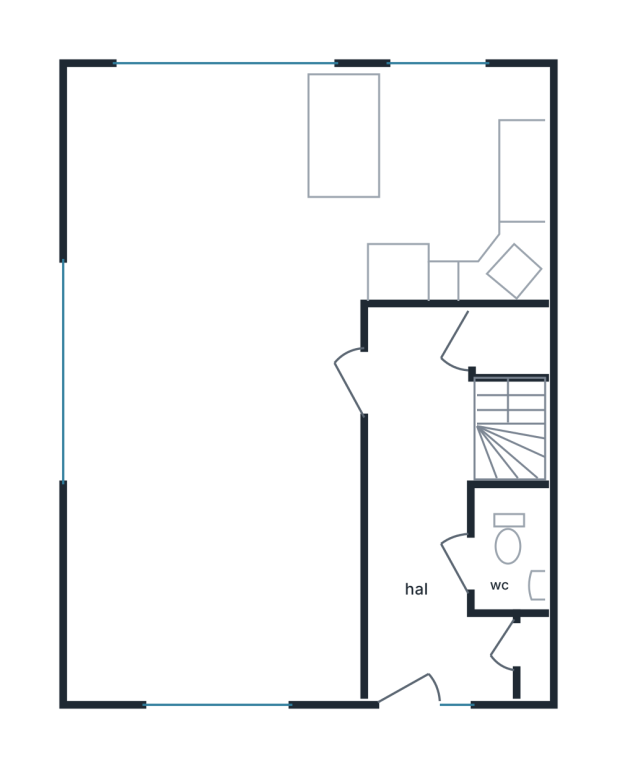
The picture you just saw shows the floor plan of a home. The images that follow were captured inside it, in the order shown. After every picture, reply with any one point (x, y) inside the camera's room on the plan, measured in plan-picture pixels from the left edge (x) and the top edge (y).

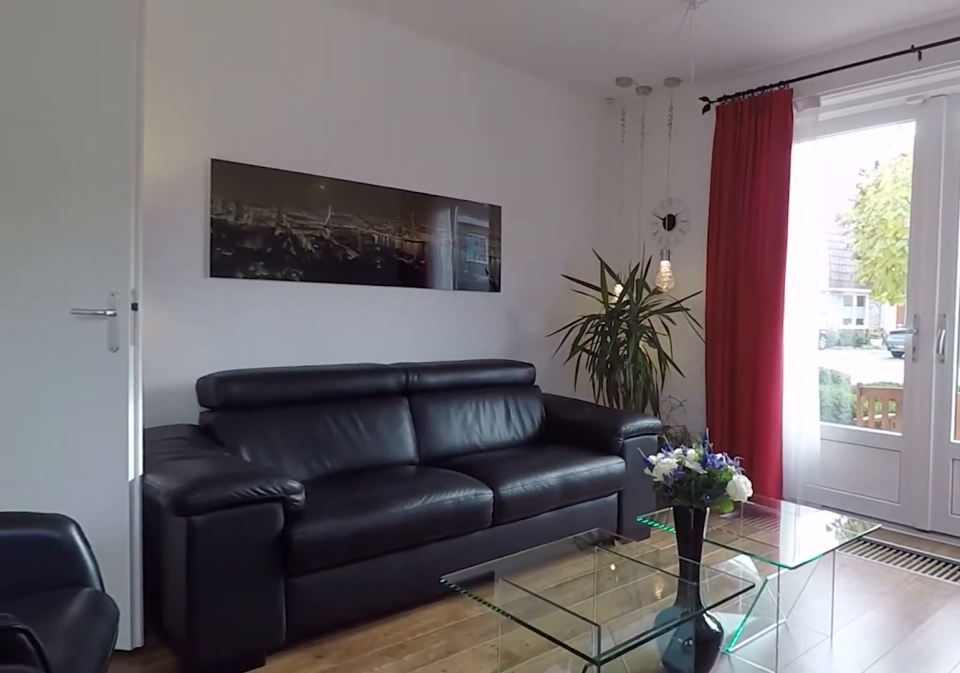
(215, 540)
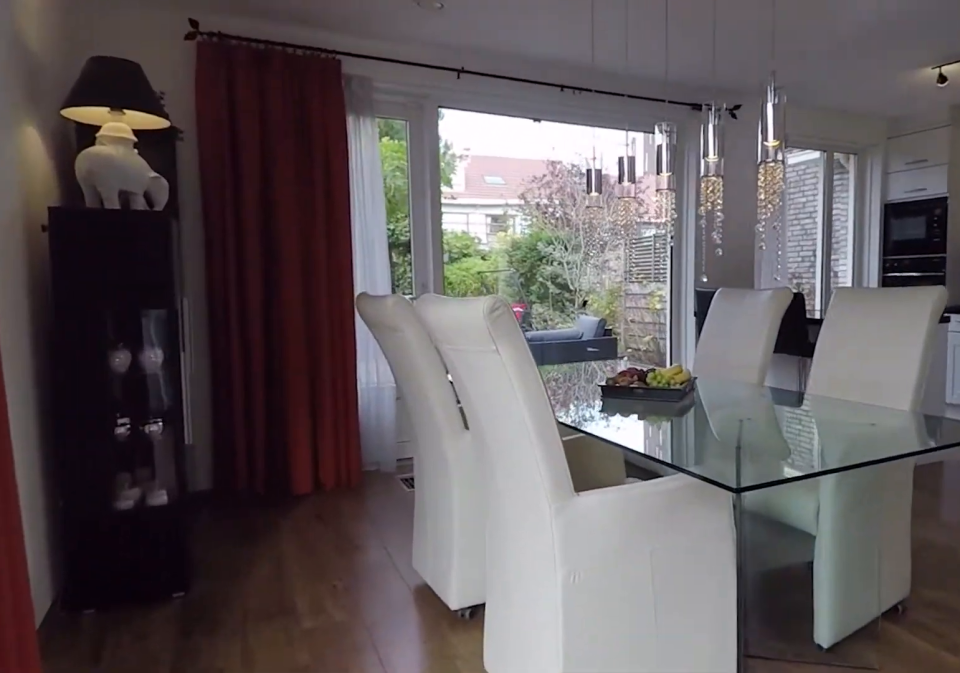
(215, 540)
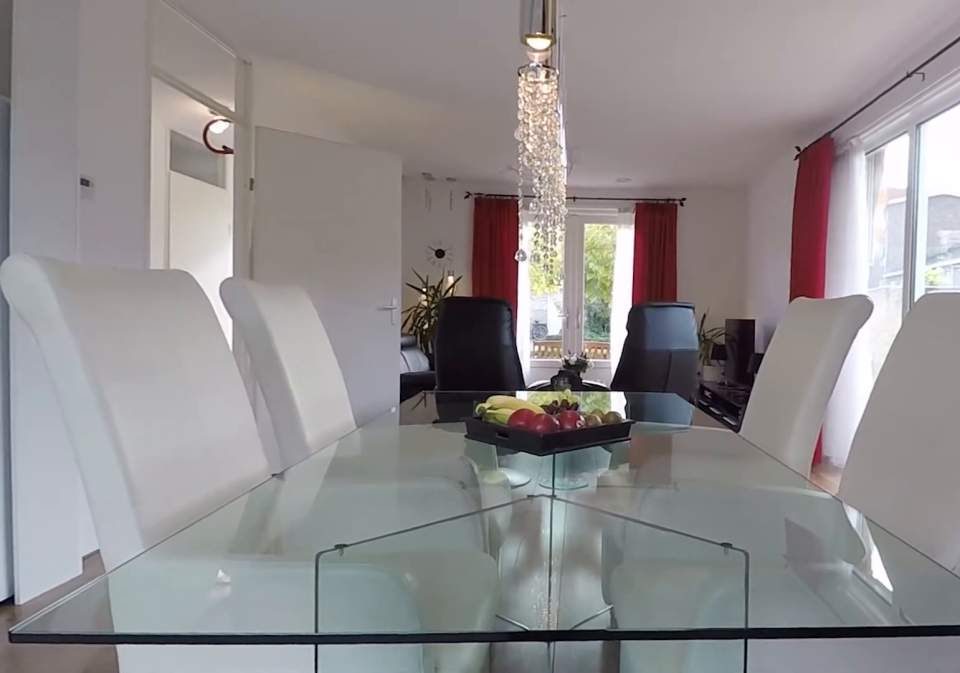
(272, 538)
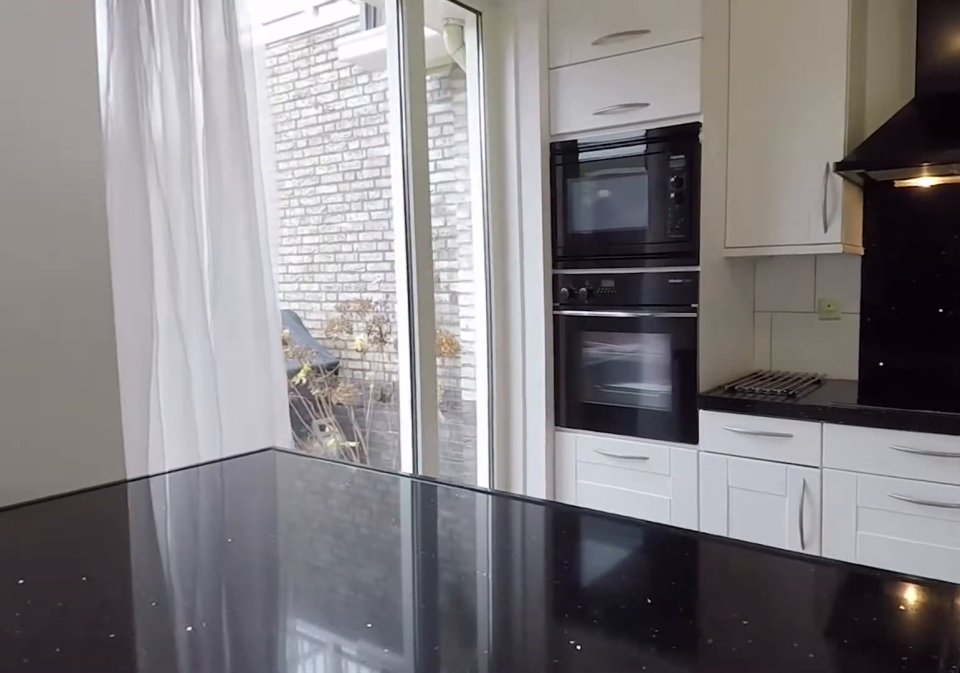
(477, 240)
